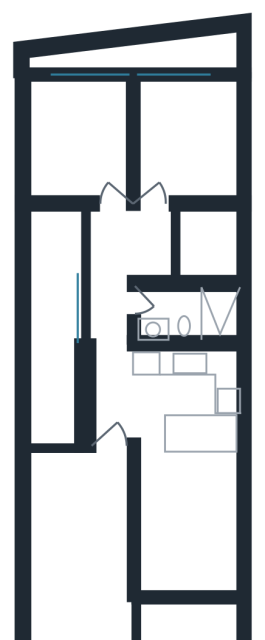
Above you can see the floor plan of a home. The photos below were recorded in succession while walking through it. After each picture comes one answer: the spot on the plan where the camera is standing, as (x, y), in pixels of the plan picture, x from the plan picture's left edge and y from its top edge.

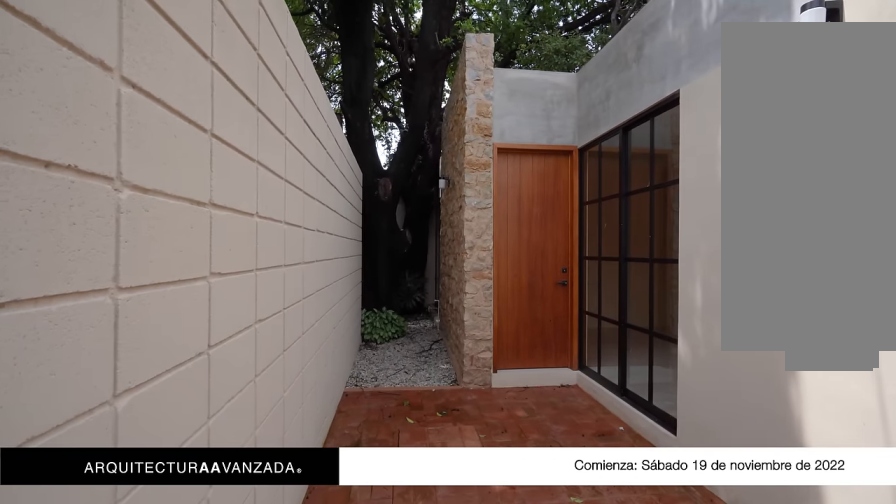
(66, 589)
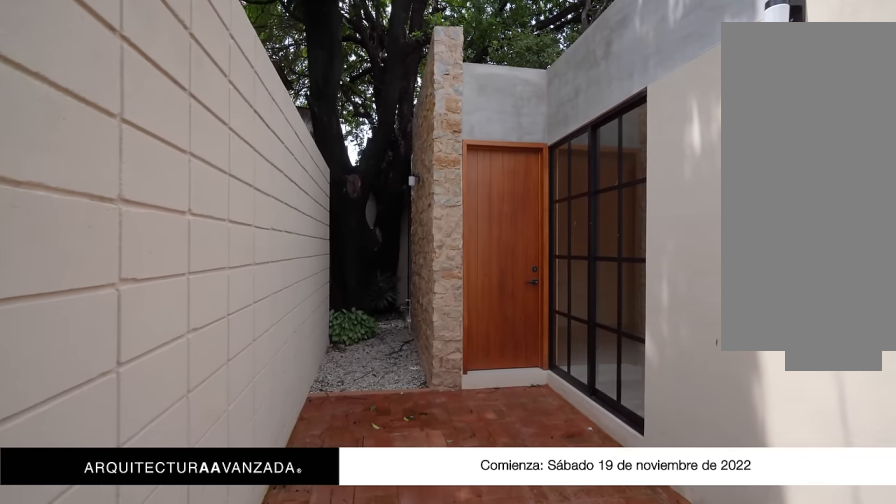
(66, 588)
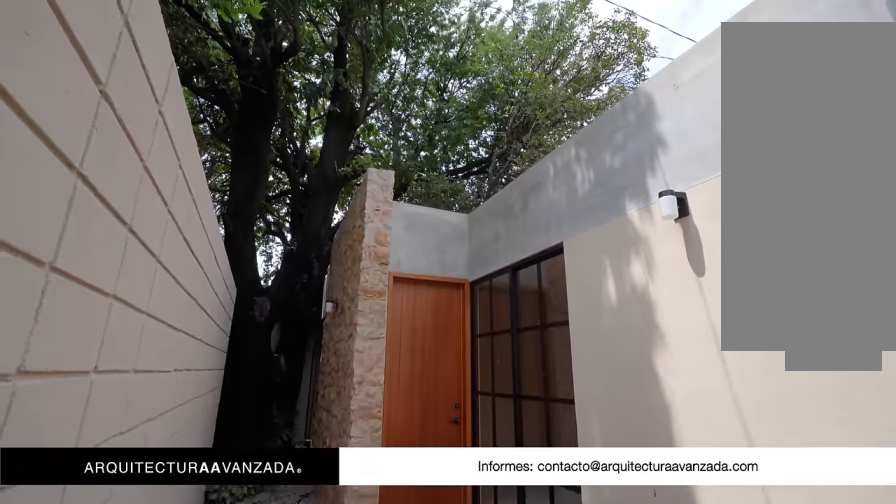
(69, 560)
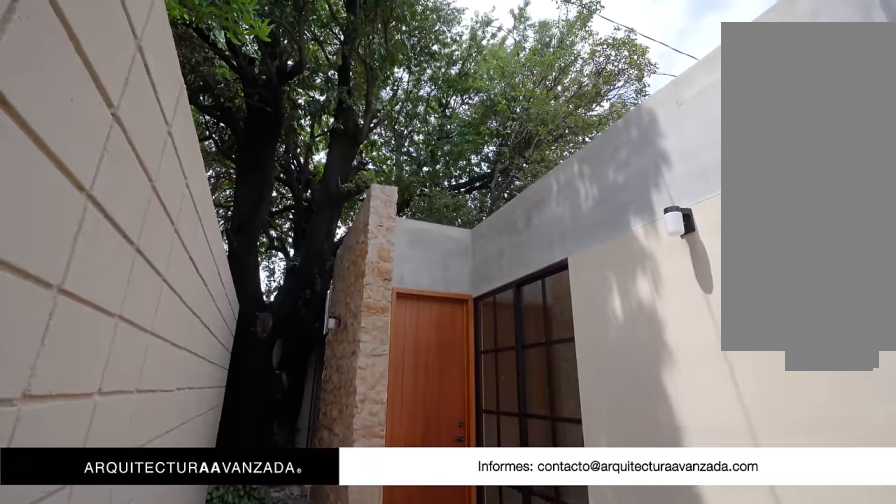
(69, 560)
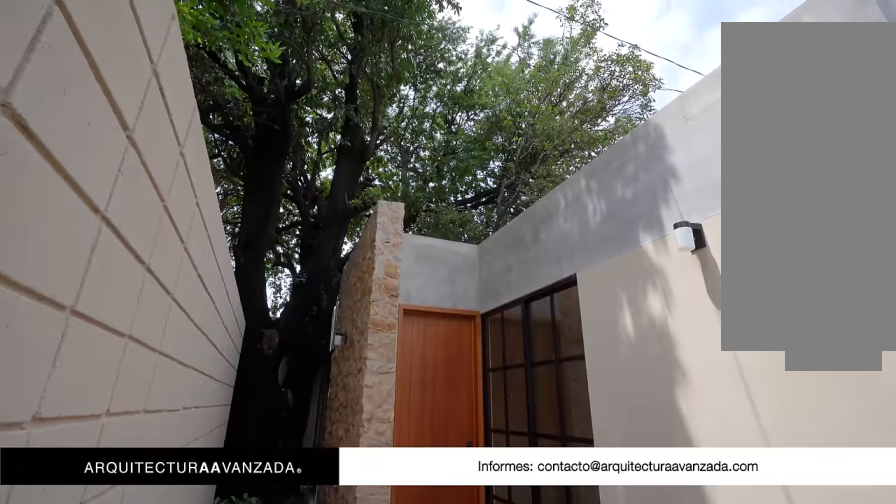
(70, 560)
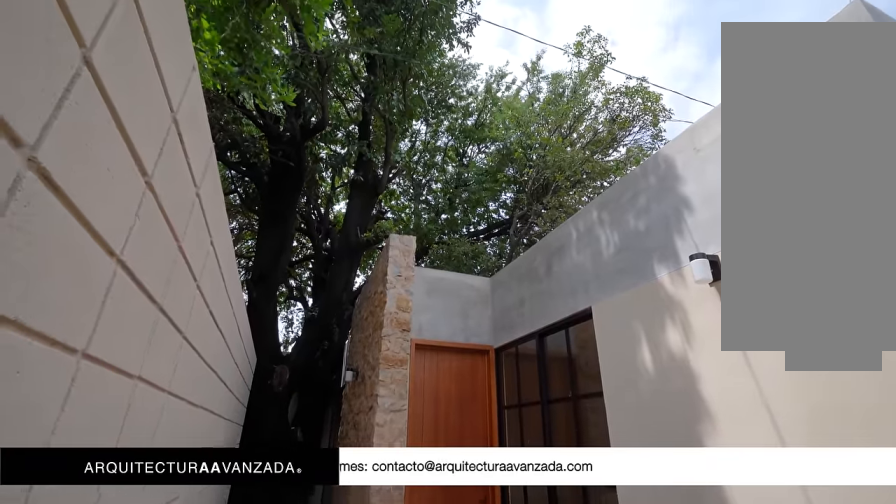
(70, 560)
